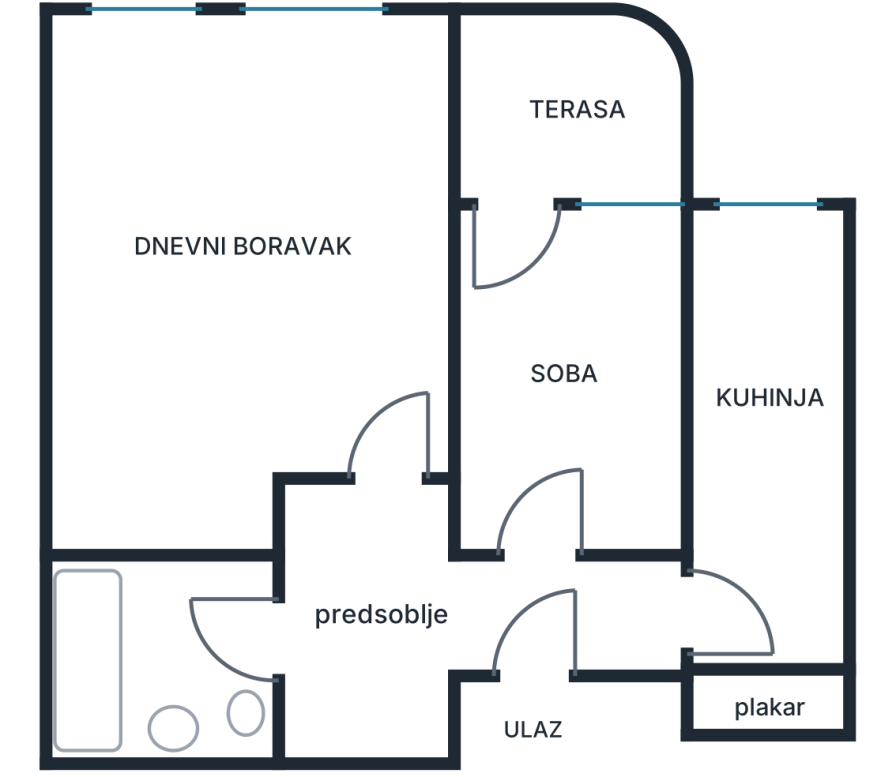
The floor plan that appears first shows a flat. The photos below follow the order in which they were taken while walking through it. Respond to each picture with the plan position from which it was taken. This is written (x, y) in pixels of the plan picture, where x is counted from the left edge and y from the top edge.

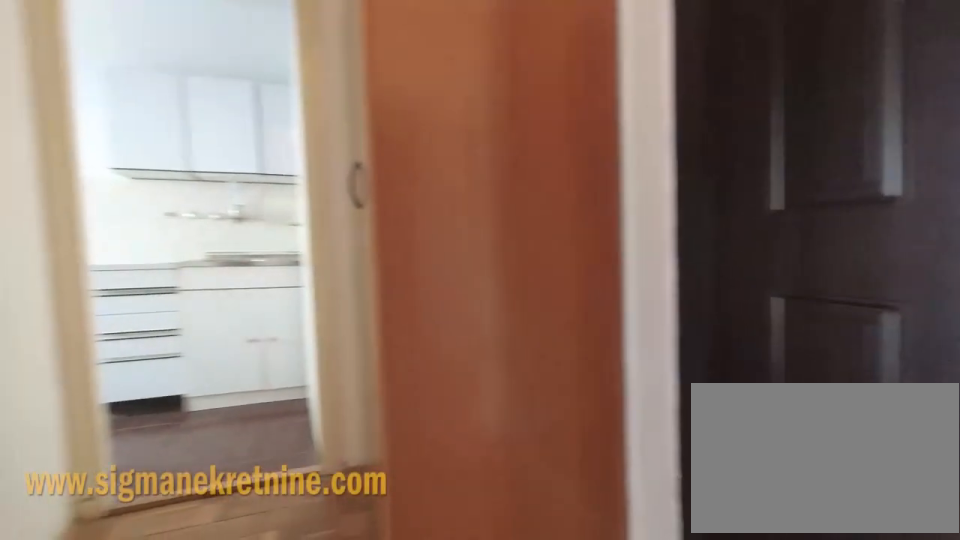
(490, 578)
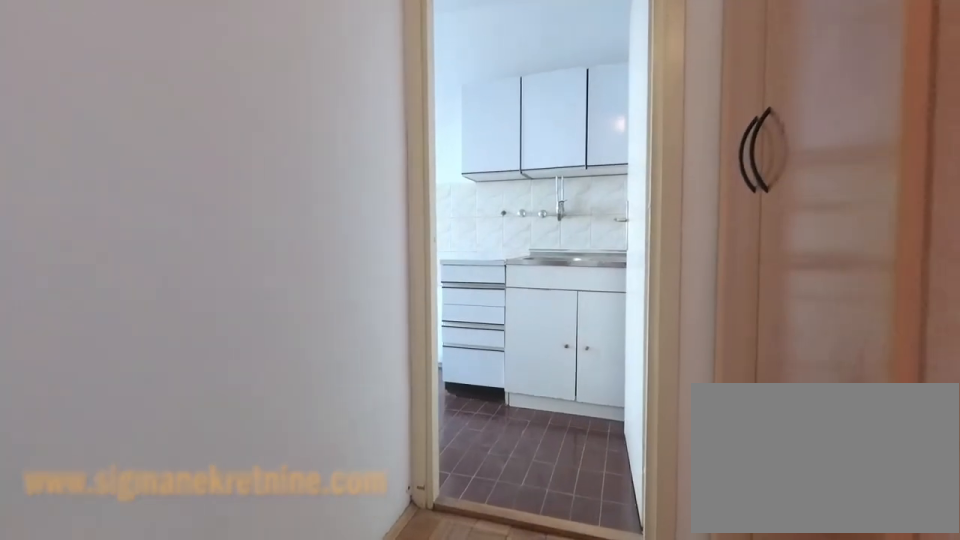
(562, 623)
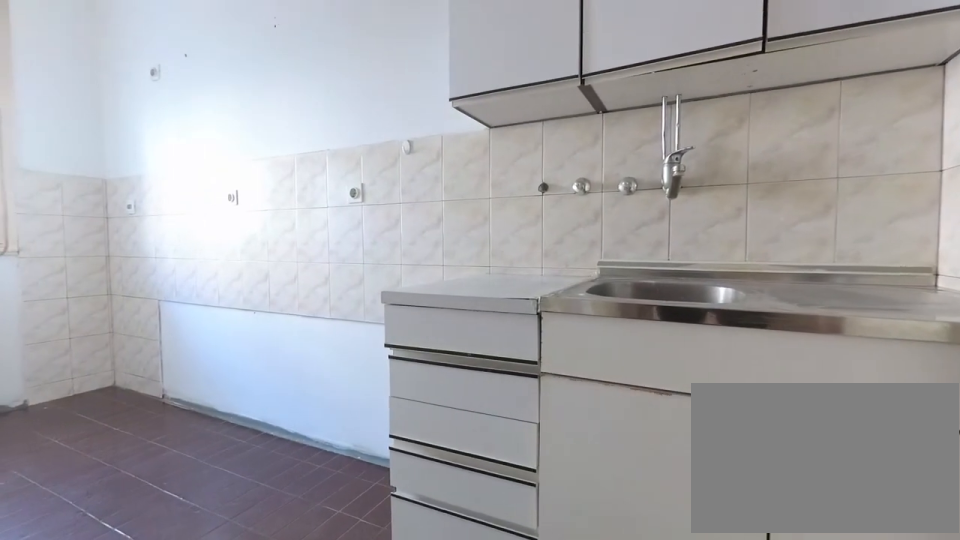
(689, 626)
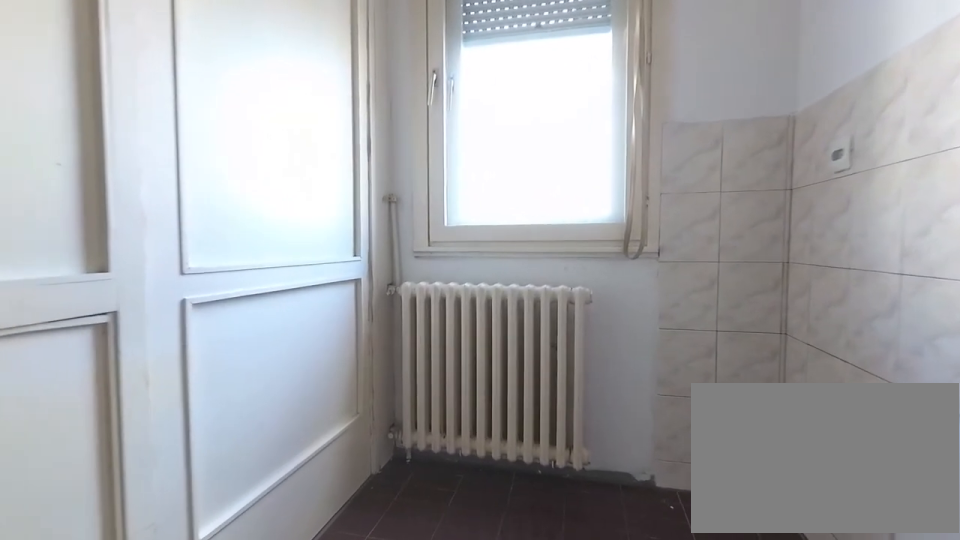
(765, 413)
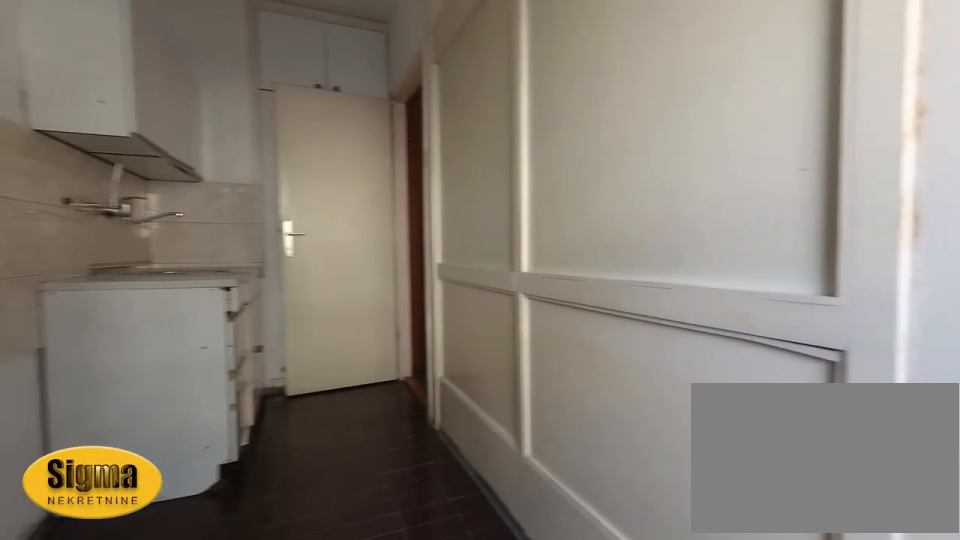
(794, 246)
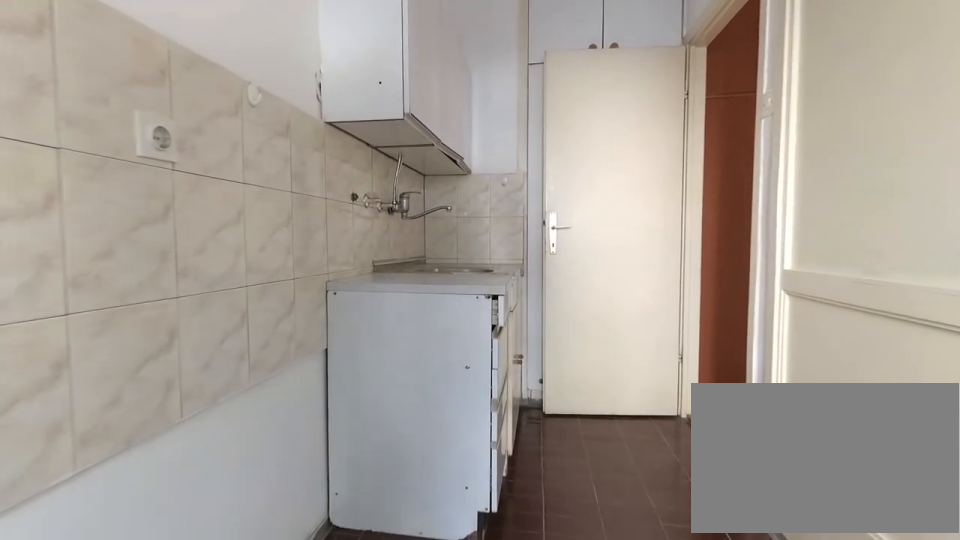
(764, 339)
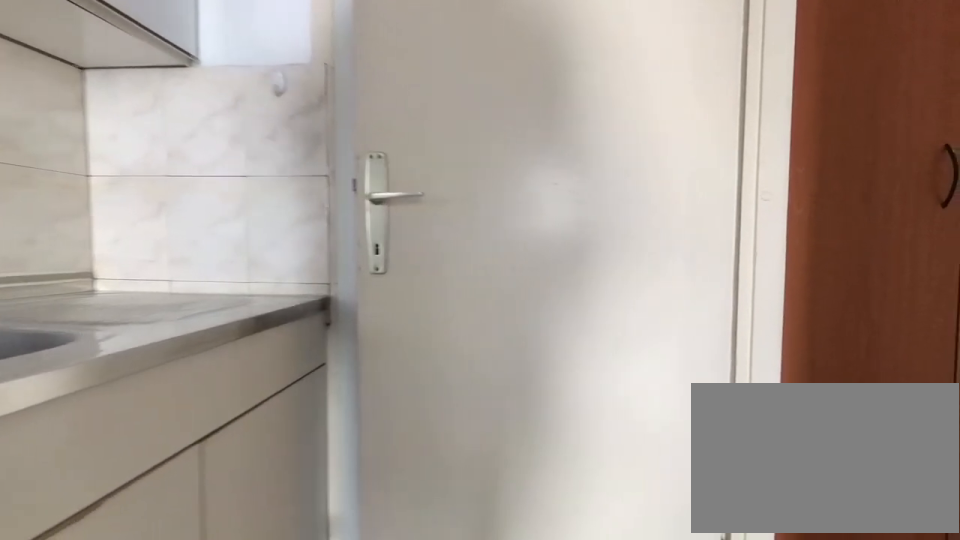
(763, 566)
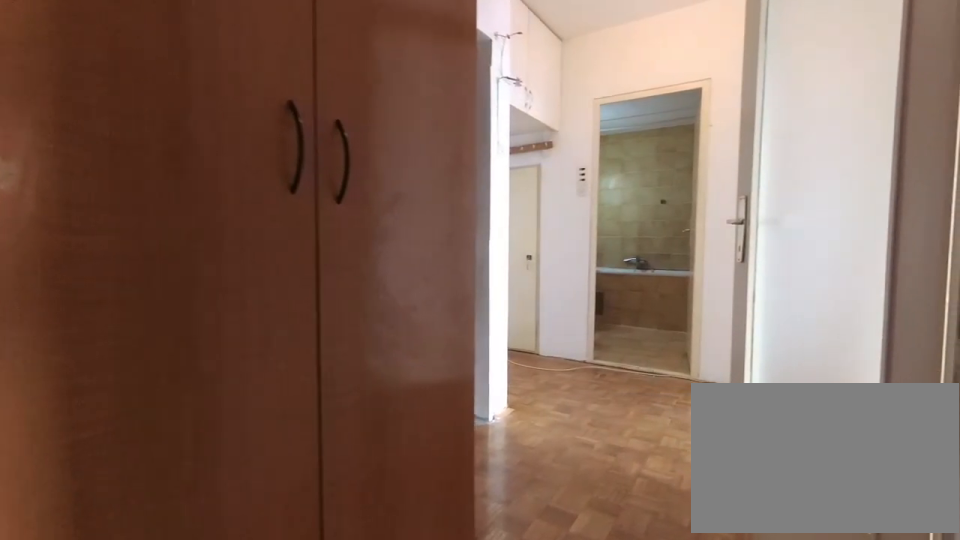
(796, 603)
